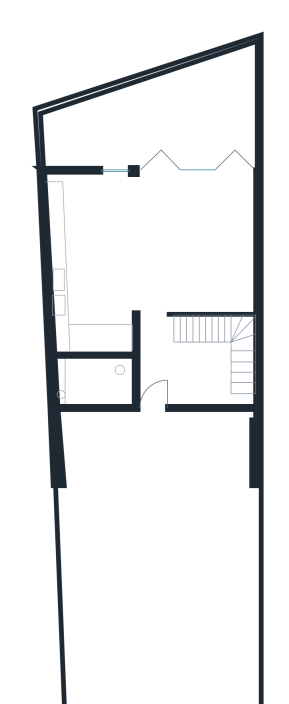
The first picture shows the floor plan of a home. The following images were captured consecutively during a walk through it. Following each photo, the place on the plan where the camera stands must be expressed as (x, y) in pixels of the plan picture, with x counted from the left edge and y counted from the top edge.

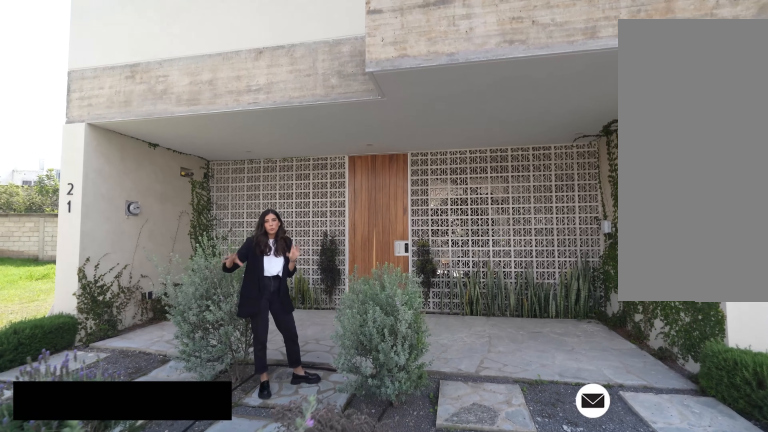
(191, 621)
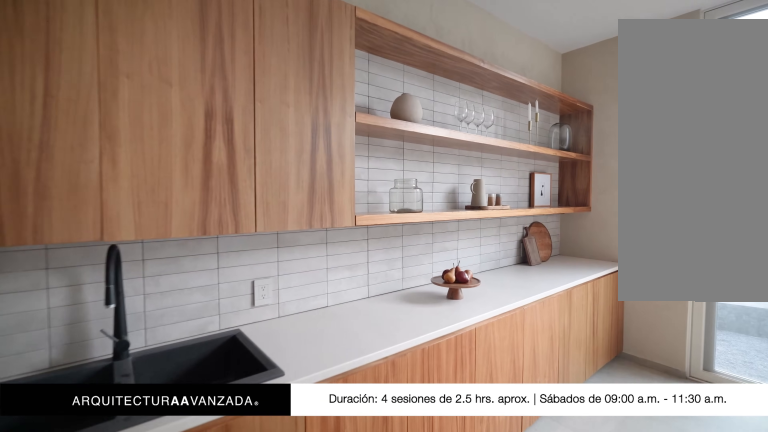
(78, 279)
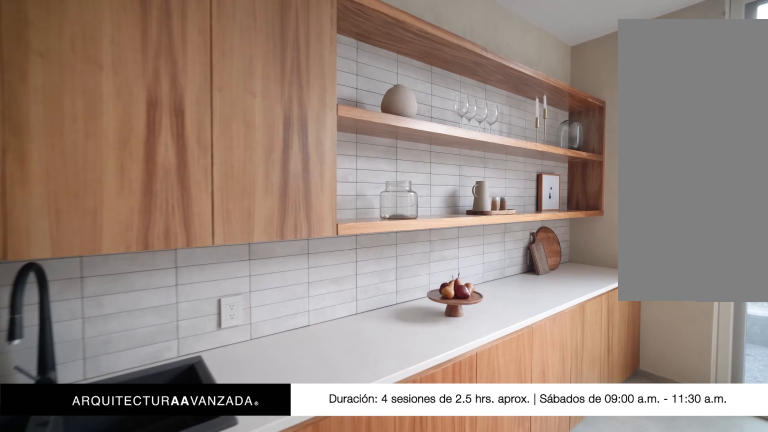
(76, 269)
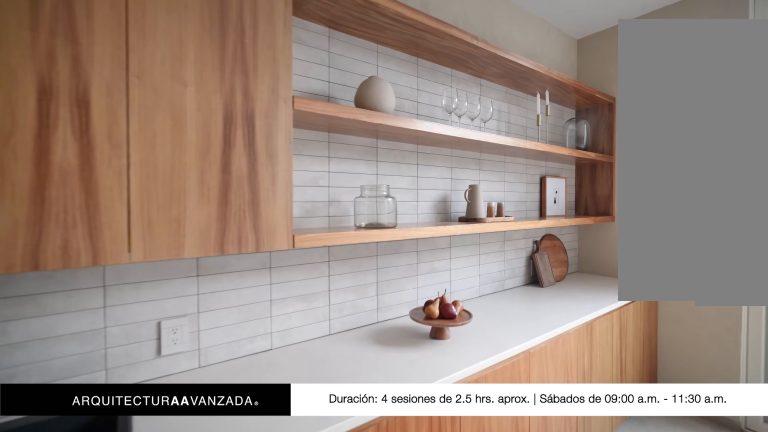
(75, 262)
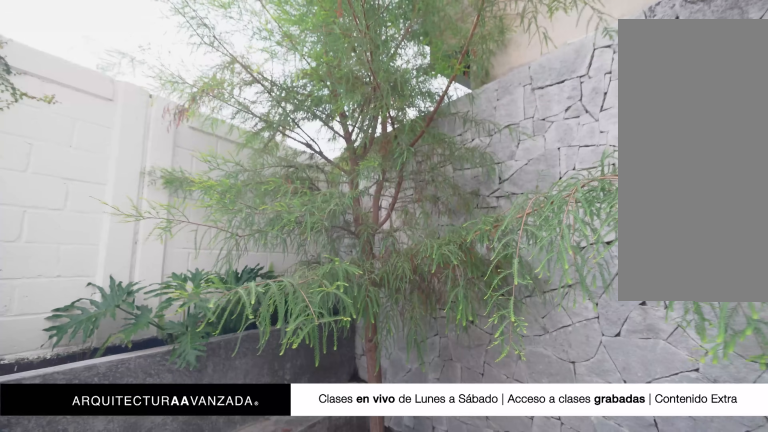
(214, 114)
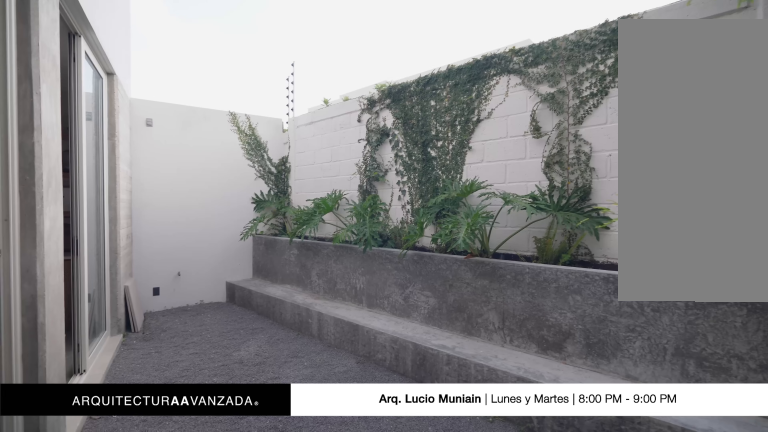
(221, 142)
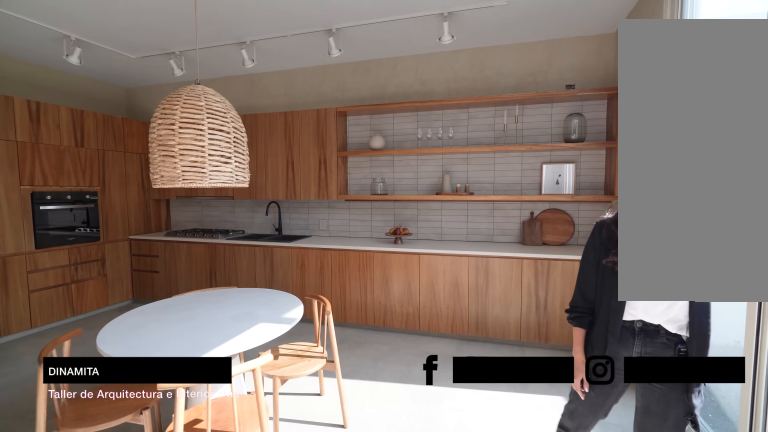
(162, 219)
